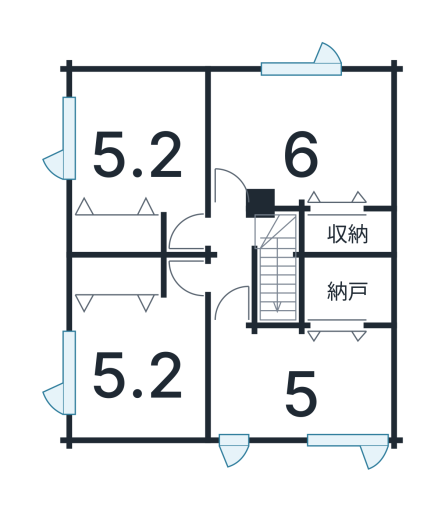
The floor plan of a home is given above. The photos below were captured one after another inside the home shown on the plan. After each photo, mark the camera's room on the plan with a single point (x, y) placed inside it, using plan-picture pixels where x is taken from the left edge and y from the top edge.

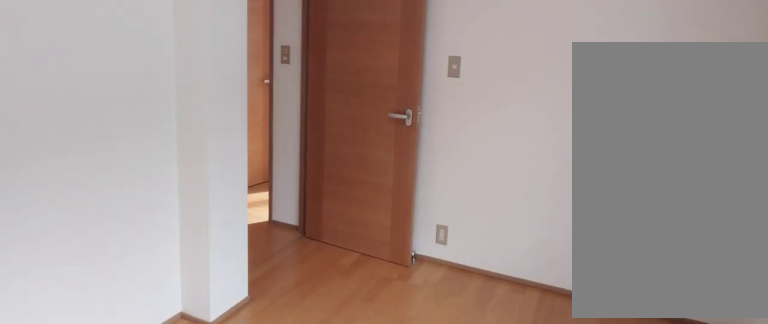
(297, 142)
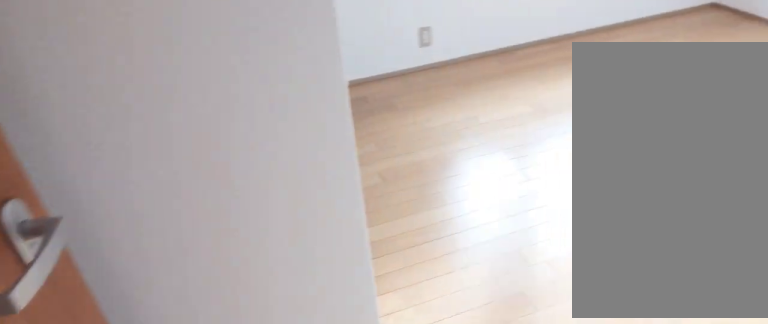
(127, 149)
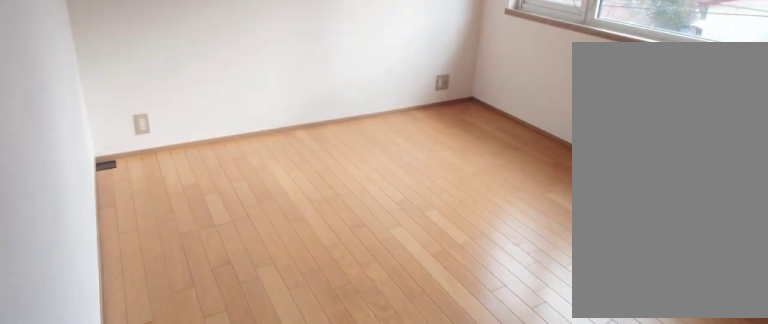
(134, 369)
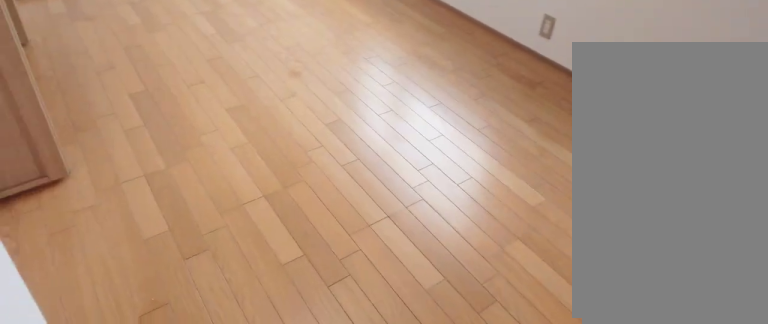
(306, 382)
